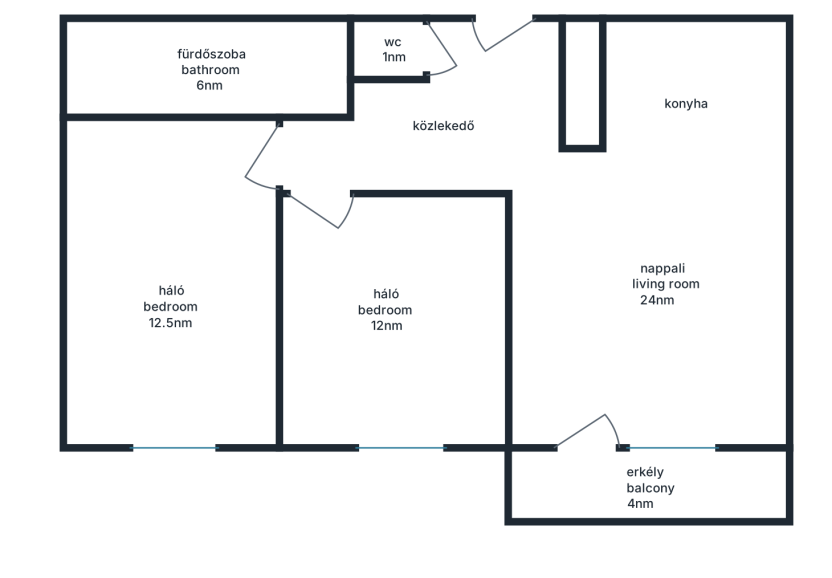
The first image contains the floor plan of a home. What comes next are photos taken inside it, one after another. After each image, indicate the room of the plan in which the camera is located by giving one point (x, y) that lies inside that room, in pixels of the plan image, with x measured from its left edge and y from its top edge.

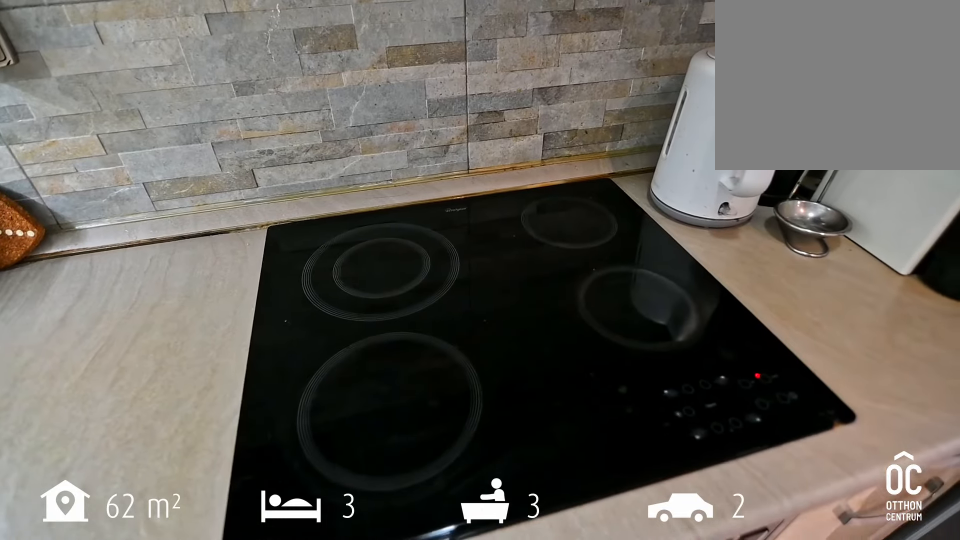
(693, 97)
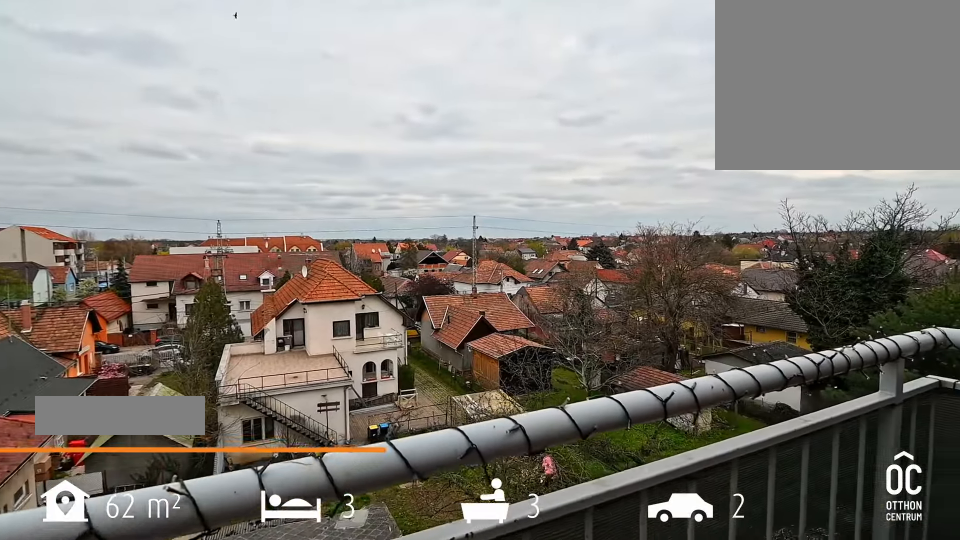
(656, 490)
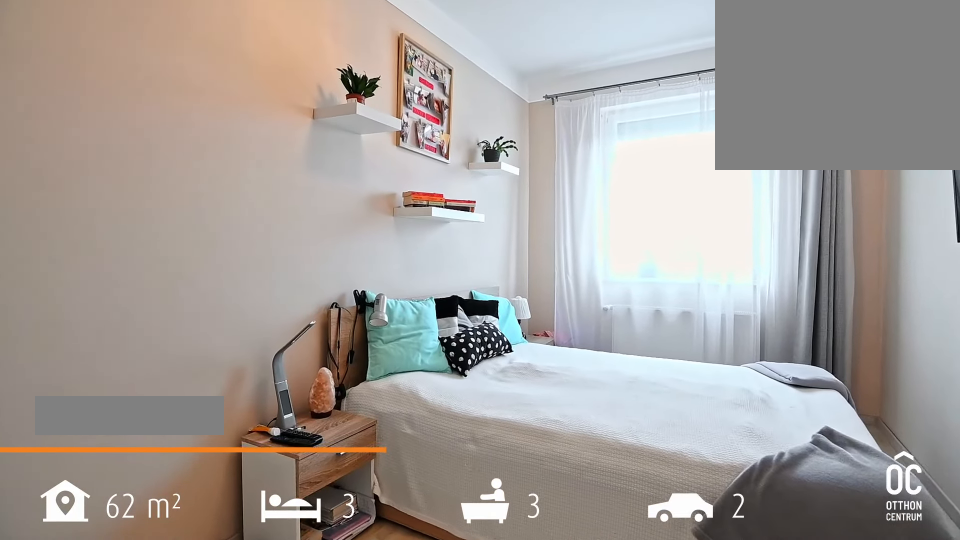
(389, 321)
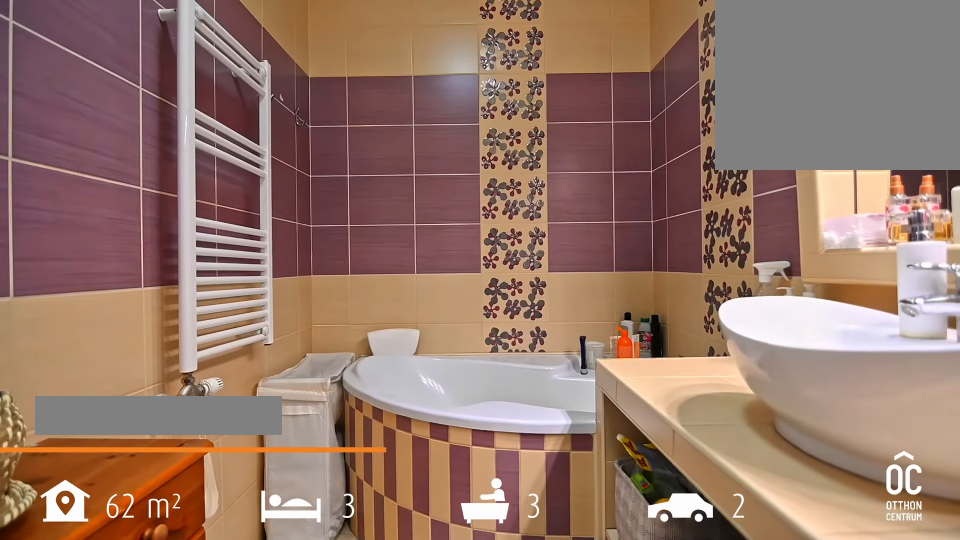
(218, 76)
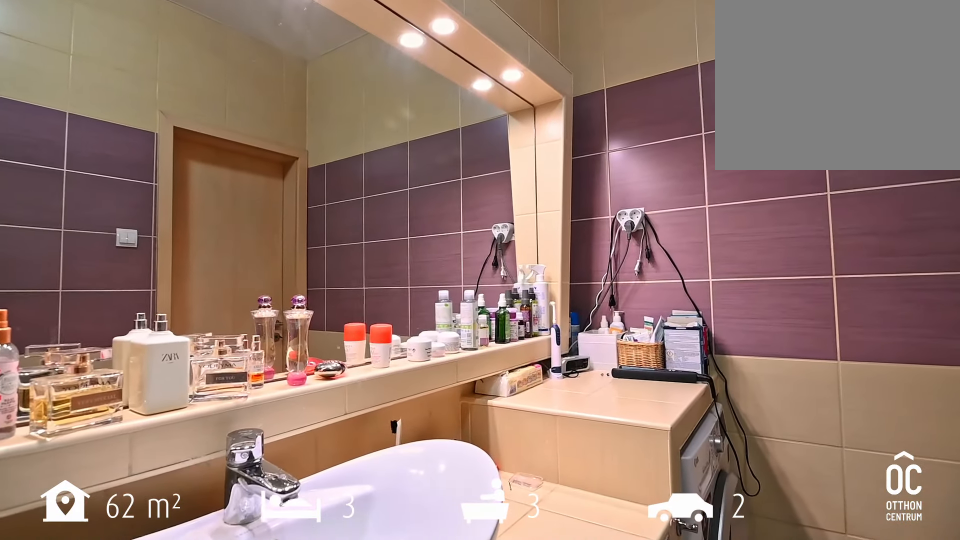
(218, 76)
